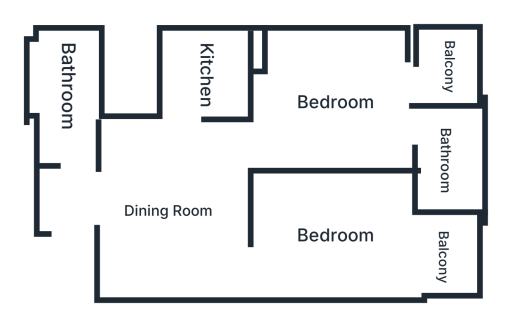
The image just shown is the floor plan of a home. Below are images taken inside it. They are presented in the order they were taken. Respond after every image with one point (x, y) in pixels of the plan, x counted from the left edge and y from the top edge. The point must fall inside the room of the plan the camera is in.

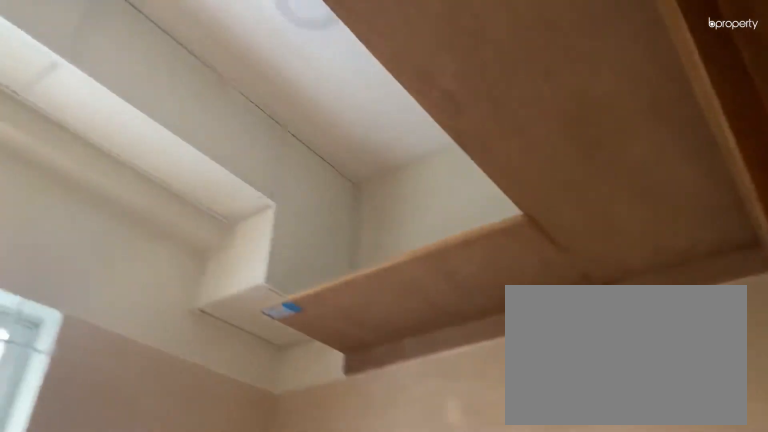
(209, 74)
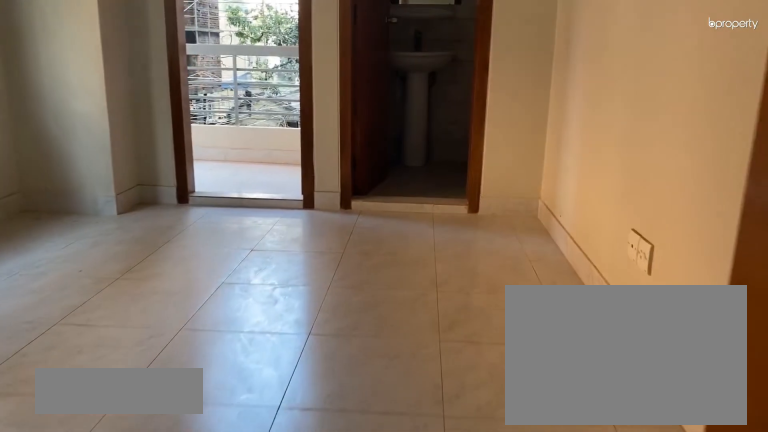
(242, 142)
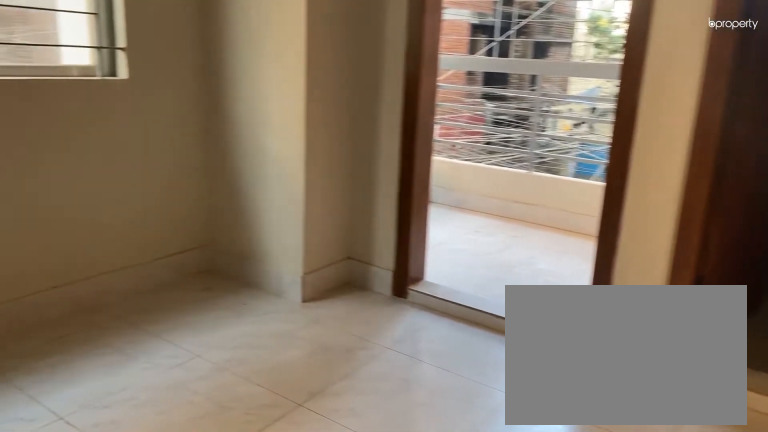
(334, 101)
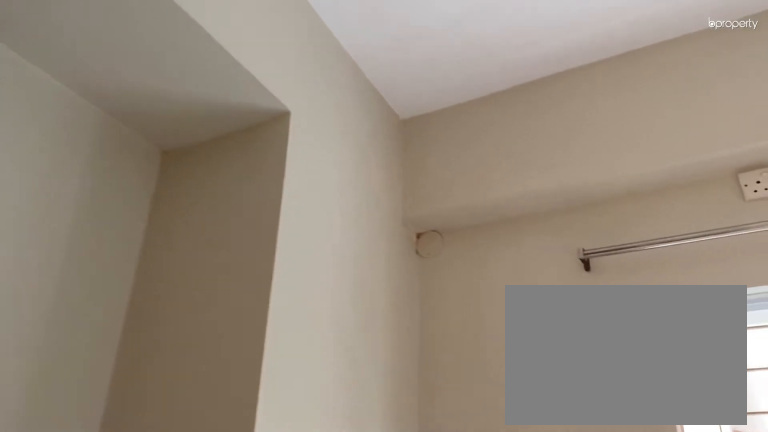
(334, 101)
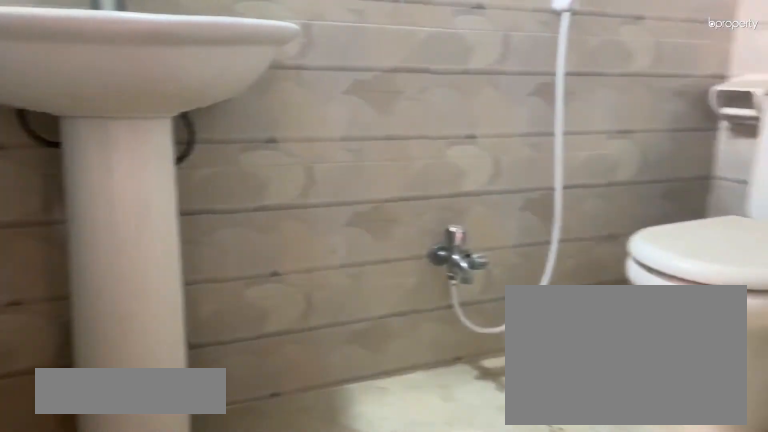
(448, 169)
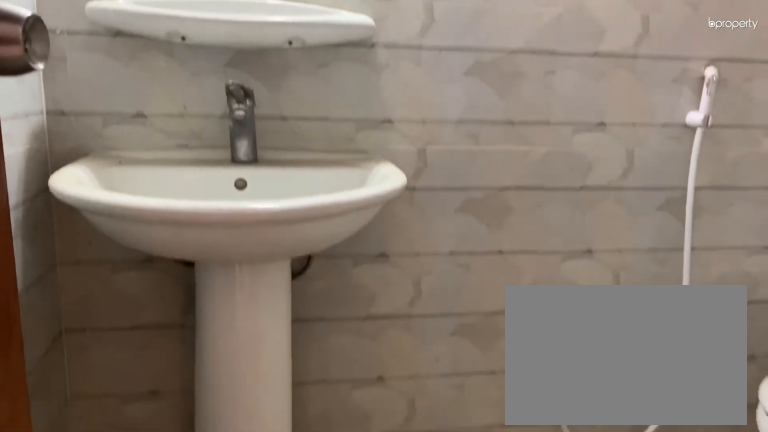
(448, 169)
